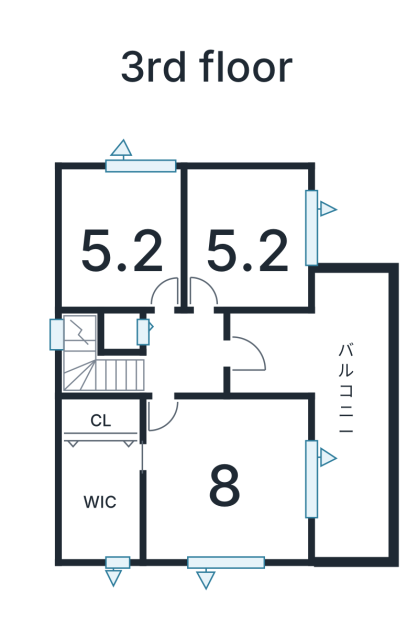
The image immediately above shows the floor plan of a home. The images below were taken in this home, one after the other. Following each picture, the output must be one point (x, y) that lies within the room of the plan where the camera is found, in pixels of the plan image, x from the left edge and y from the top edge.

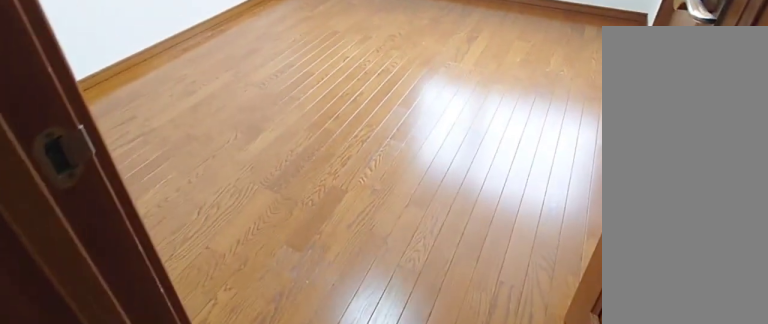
(113, 239)
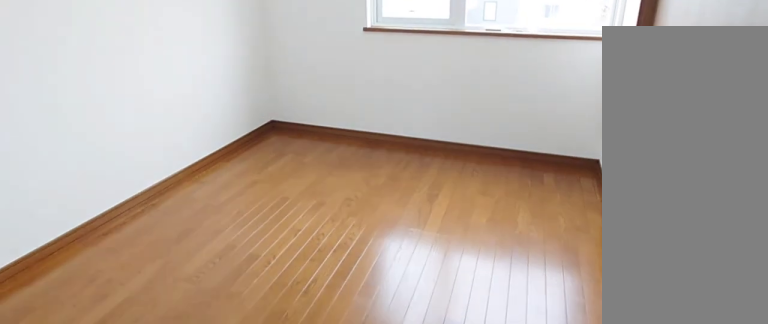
(113, 239)
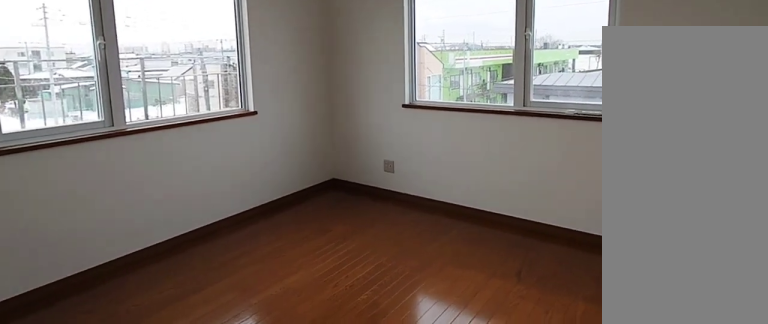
(220, 477)
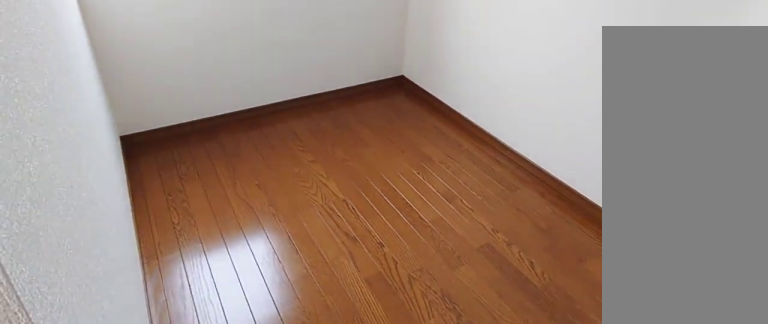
(96, 498)
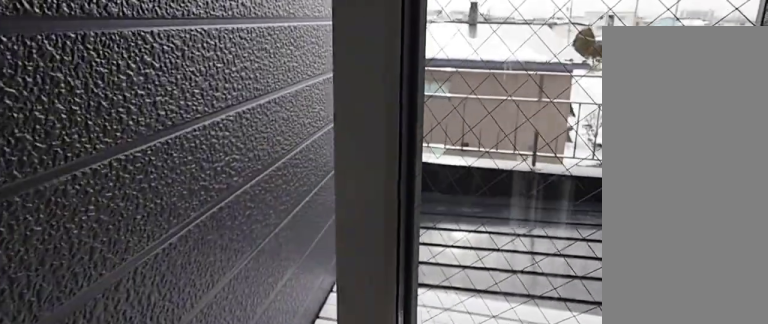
(342, 394)
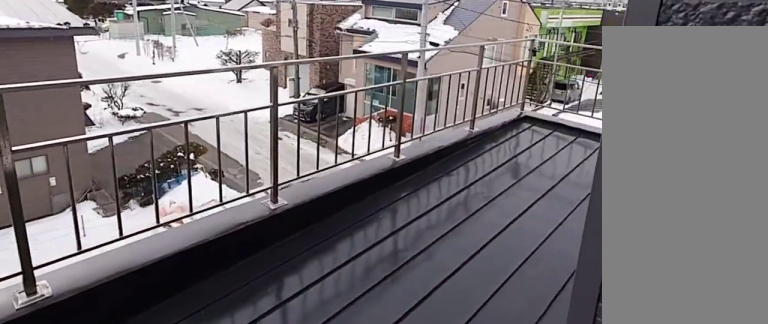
(342, 394)
